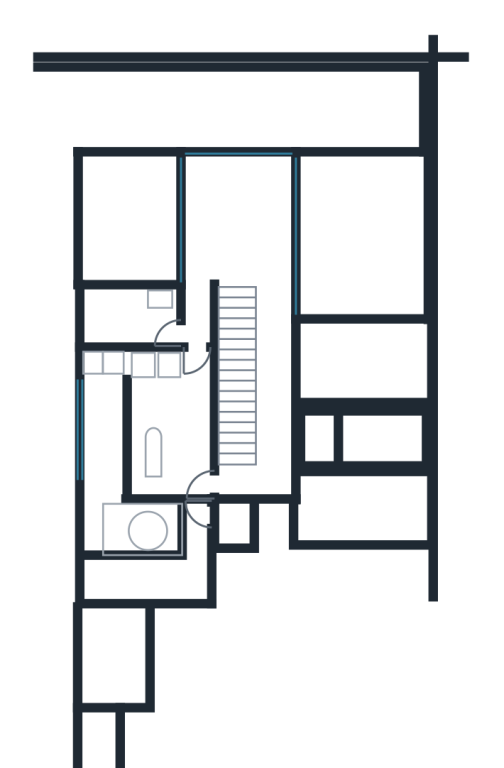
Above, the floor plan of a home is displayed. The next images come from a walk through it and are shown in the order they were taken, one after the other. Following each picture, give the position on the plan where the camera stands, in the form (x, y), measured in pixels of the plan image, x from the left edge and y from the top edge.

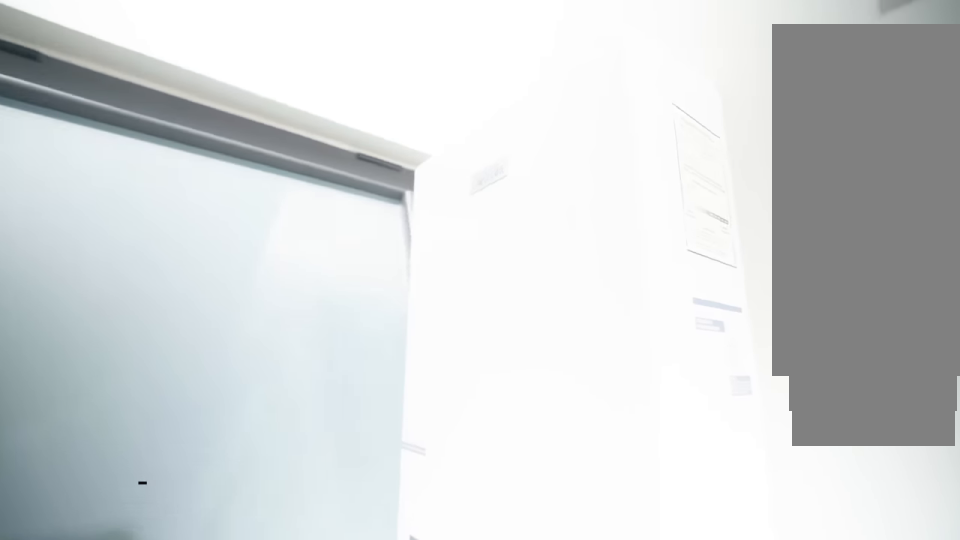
(115, 517)
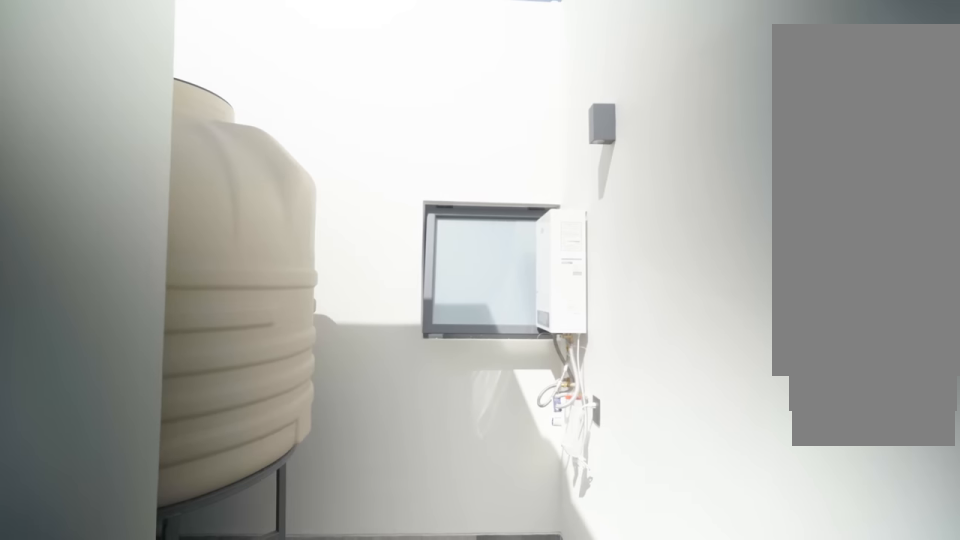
(100, 484)
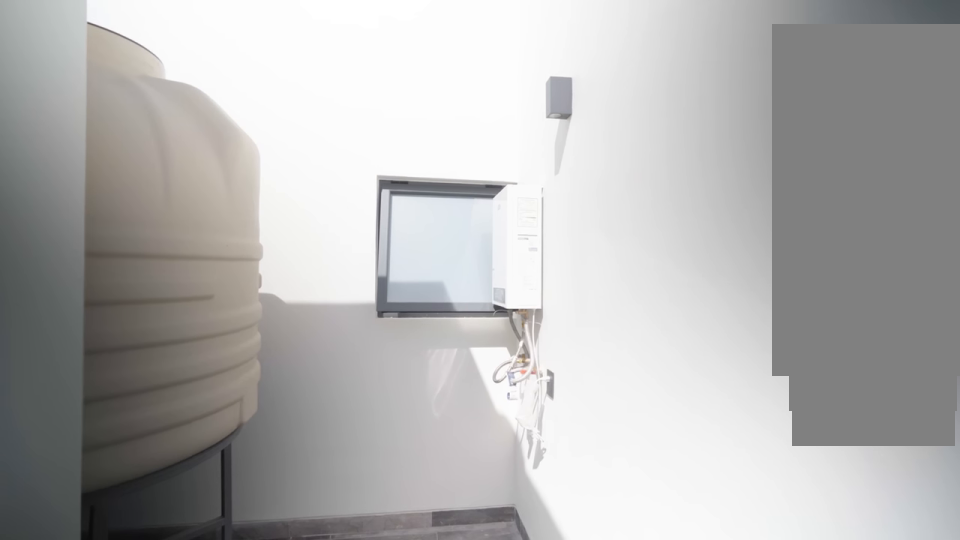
(98, 481)
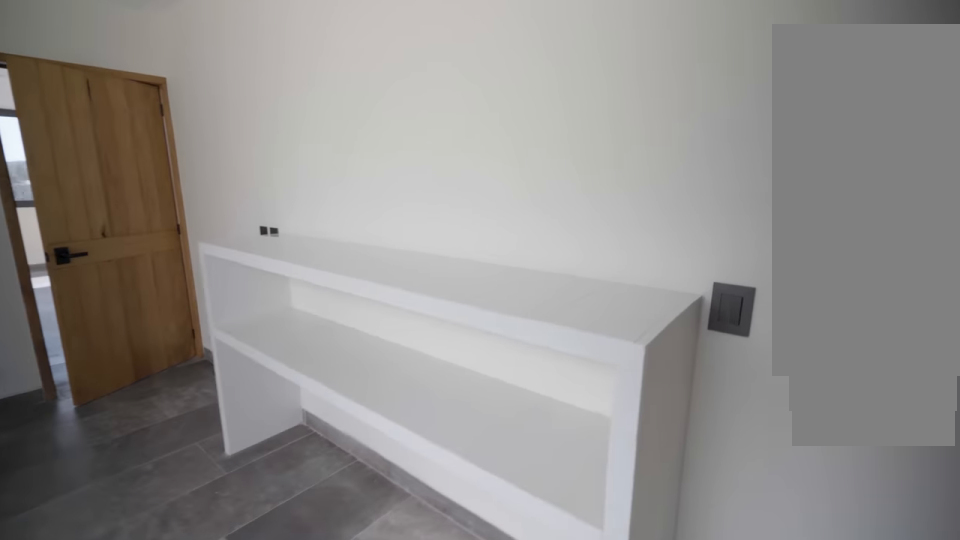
(172, 461)
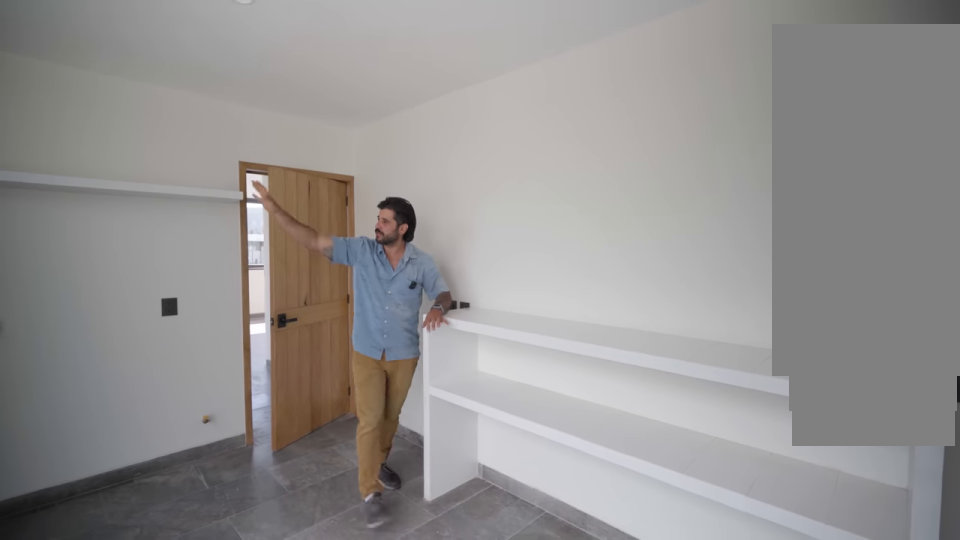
(185, 445)
